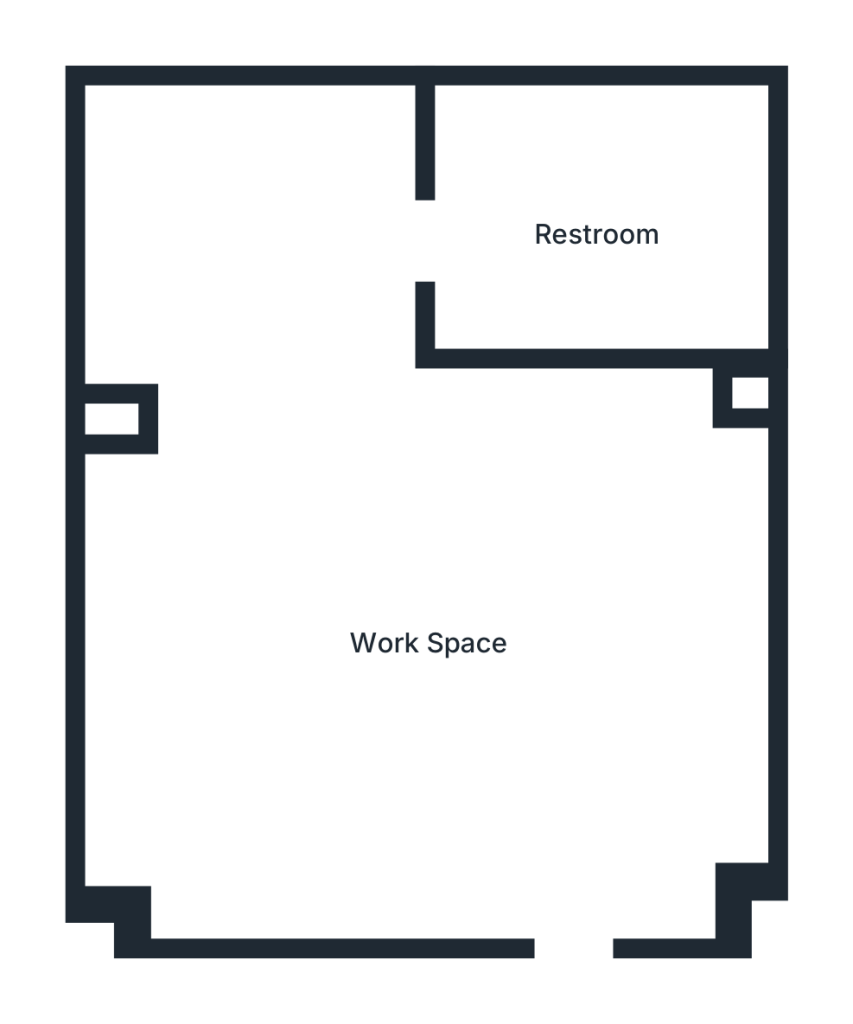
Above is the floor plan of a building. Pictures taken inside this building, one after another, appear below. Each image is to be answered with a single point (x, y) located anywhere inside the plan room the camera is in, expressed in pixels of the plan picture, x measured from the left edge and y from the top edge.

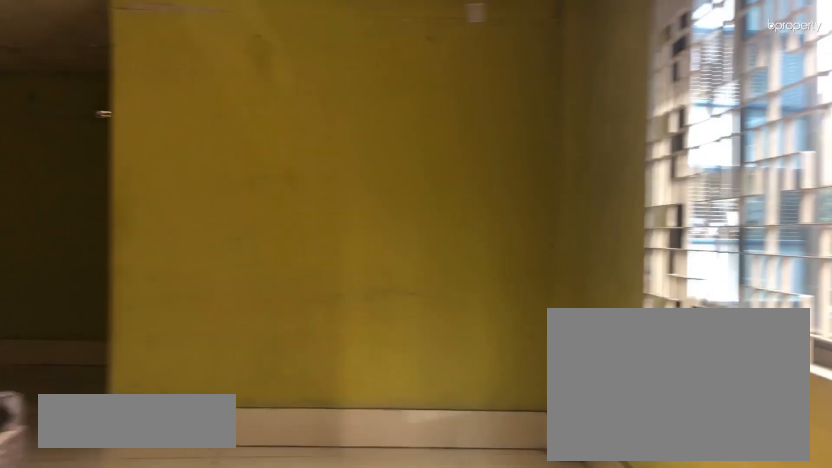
(419, 625)
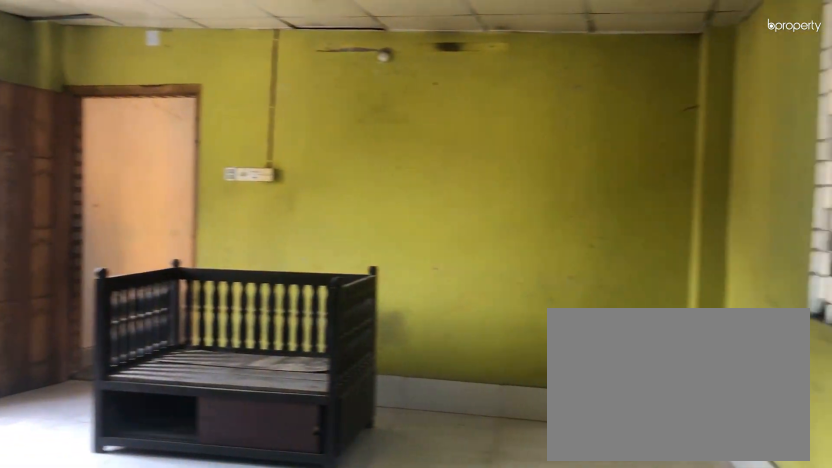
(419, 625)
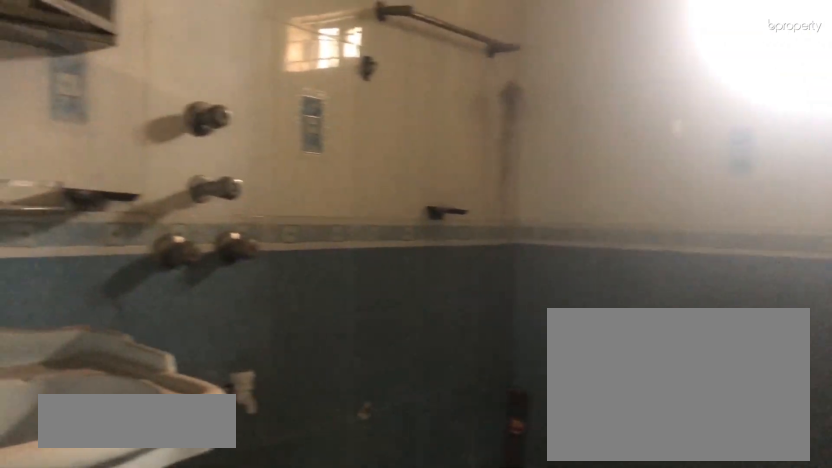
(613, 237)
